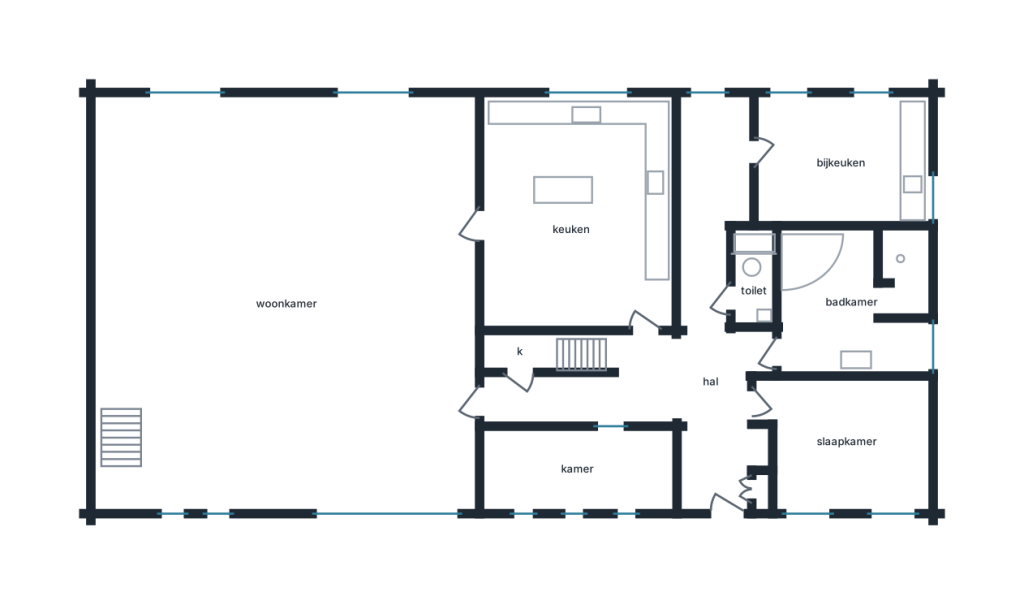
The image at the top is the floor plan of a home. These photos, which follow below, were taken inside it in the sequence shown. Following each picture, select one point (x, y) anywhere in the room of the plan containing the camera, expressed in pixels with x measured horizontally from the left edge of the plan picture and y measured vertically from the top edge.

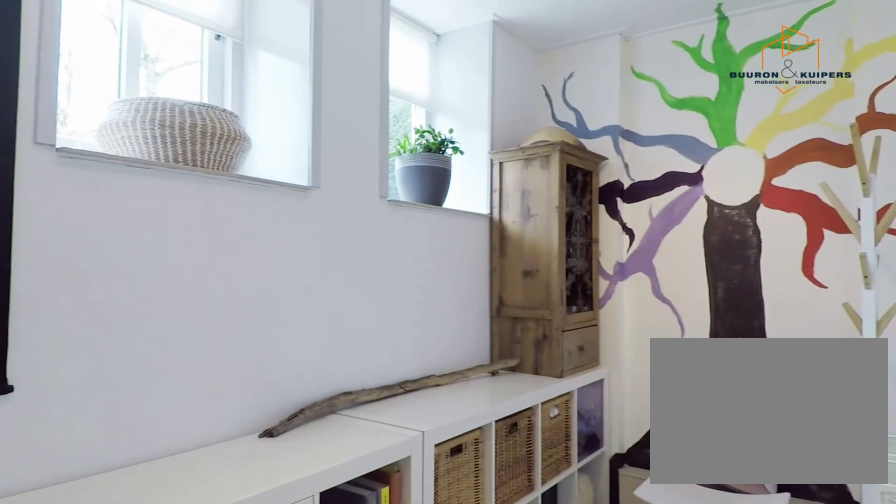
(577, 469)
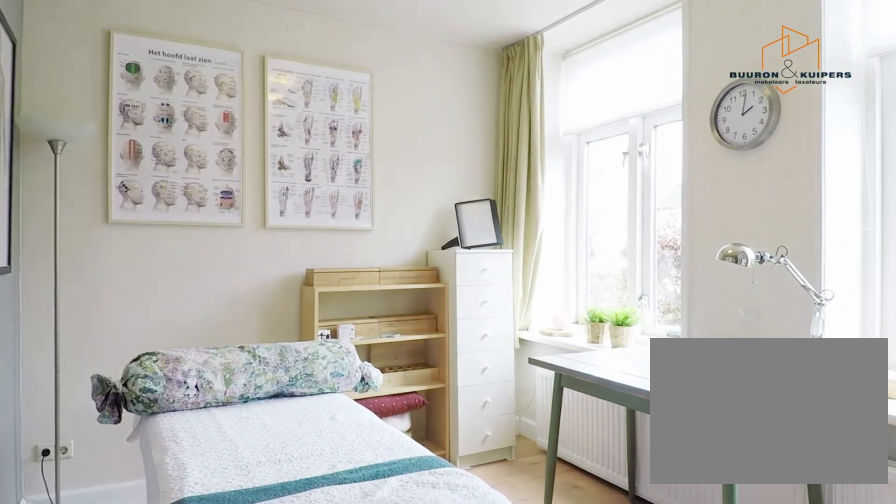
(847, 443)
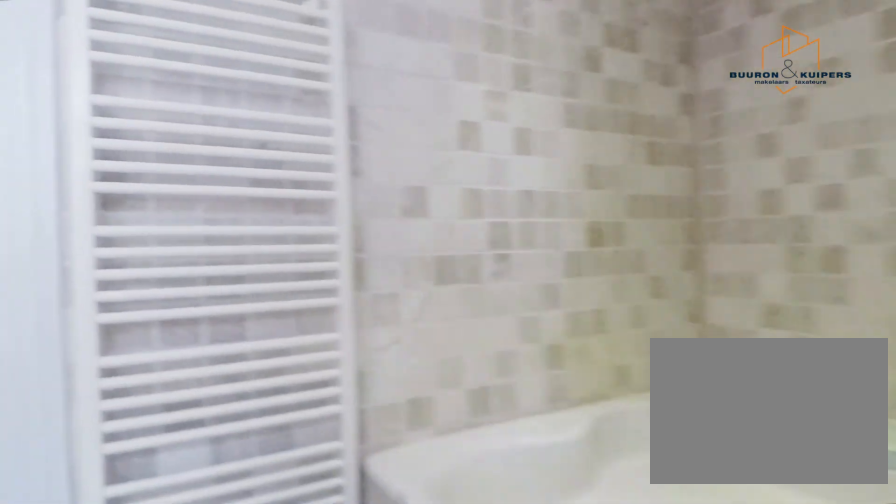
(852, 303)
